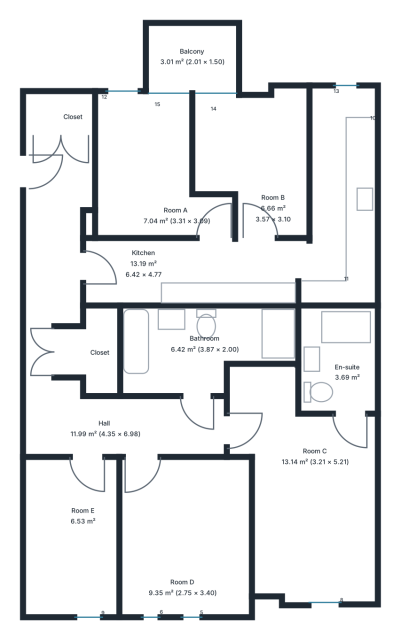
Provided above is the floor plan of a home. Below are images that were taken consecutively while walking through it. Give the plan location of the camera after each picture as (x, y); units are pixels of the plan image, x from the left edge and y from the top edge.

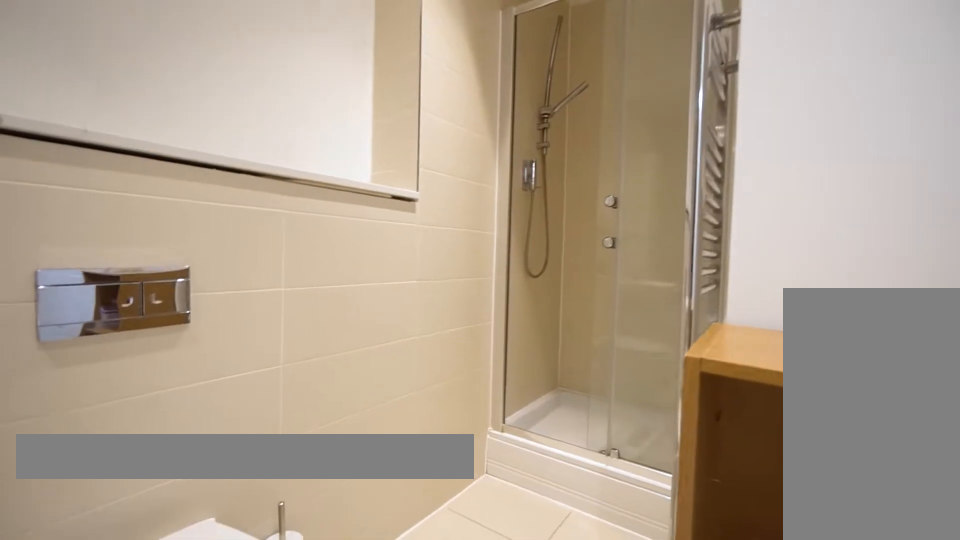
(190, 371)
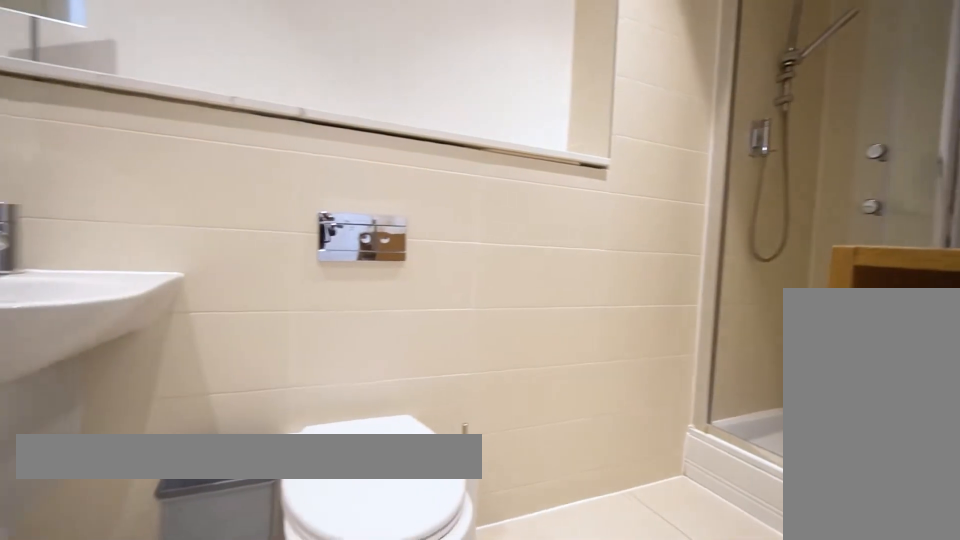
(190, 371)
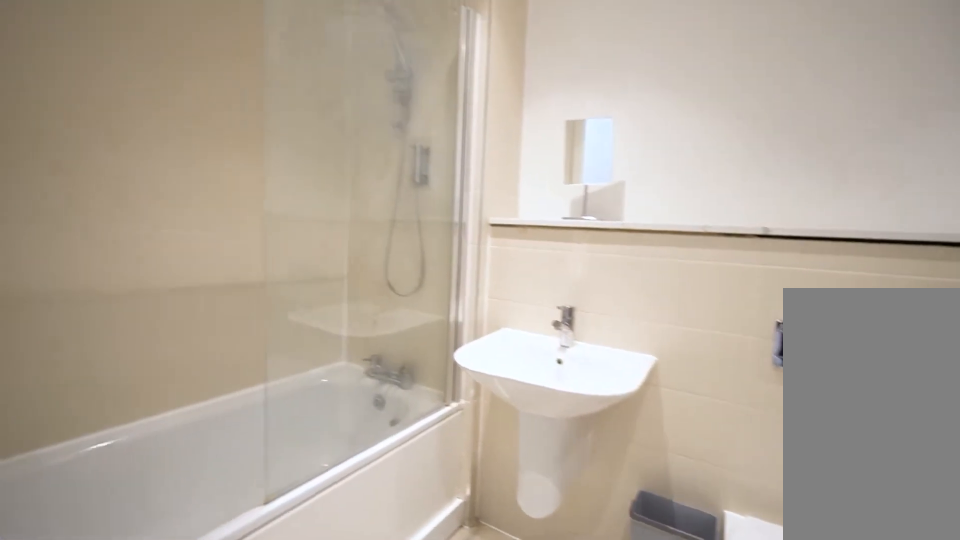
(192, 371)
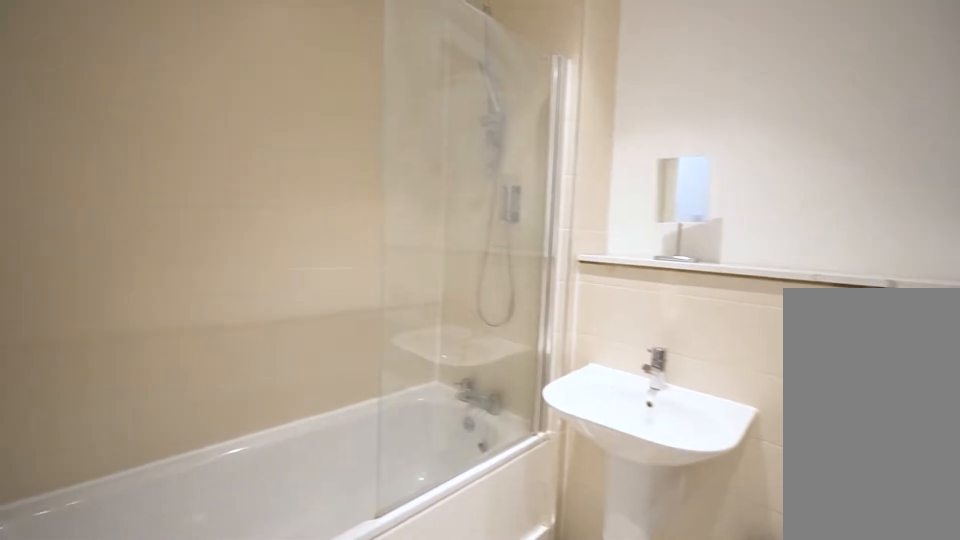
(197, 374)
